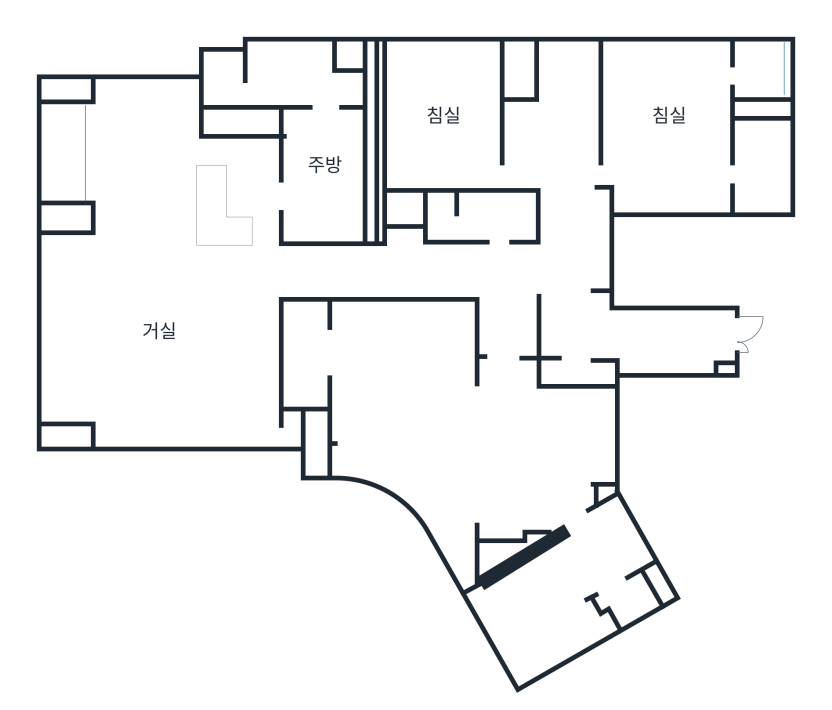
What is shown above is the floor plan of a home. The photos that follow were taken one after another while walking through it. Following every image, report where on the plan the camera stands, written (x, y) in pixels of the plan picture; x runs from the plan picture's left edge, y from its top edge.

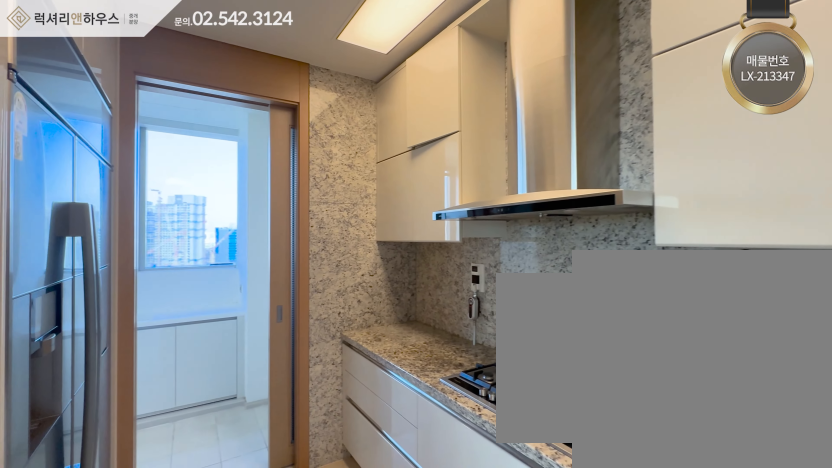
(325, 170)
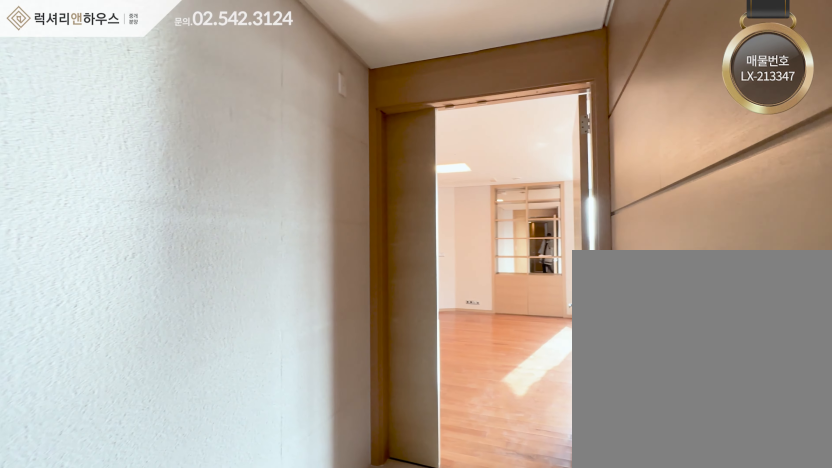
(501, 276)
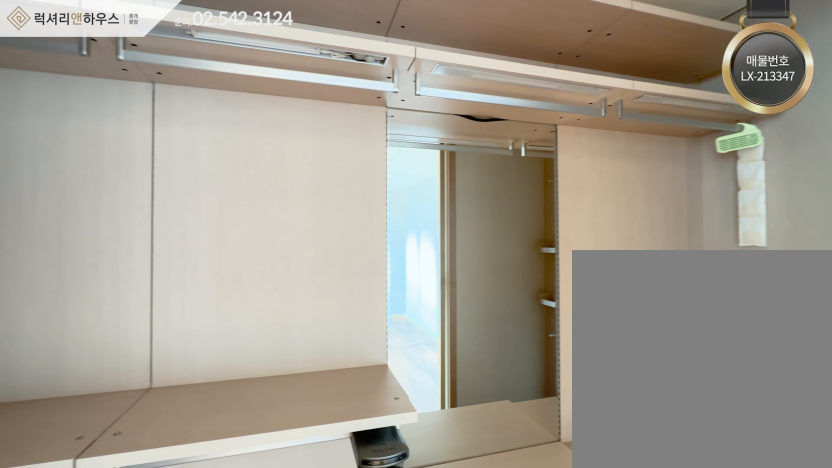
(334, 362)
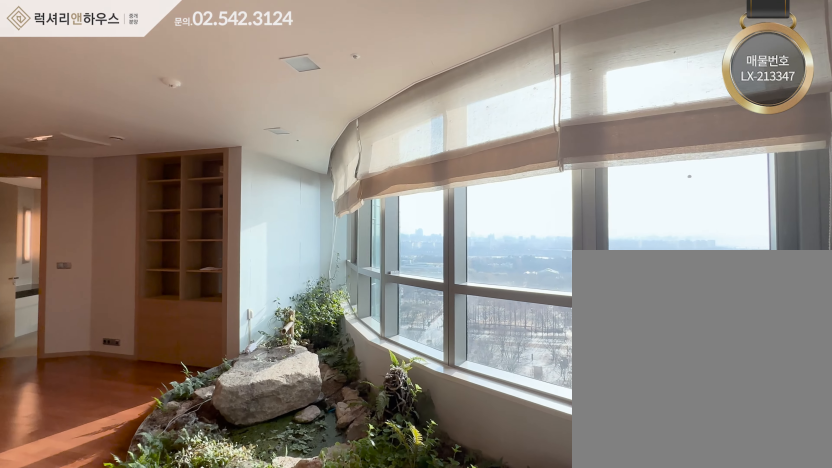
(363, 421)
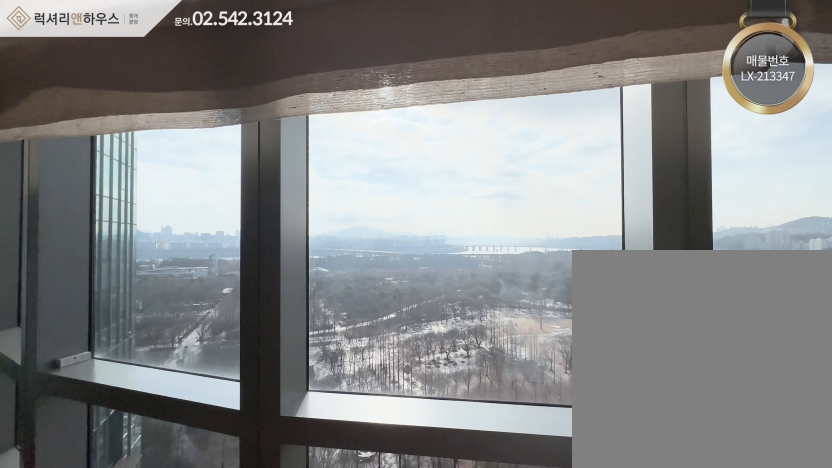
(377, 443)
